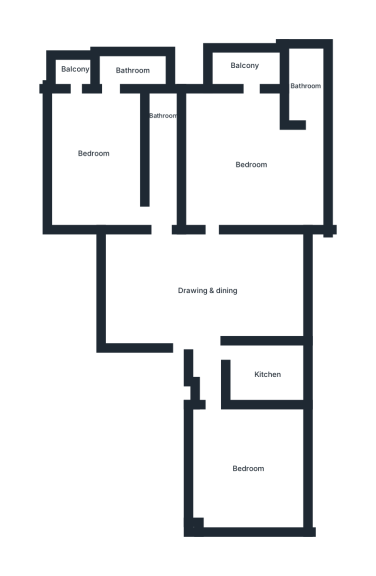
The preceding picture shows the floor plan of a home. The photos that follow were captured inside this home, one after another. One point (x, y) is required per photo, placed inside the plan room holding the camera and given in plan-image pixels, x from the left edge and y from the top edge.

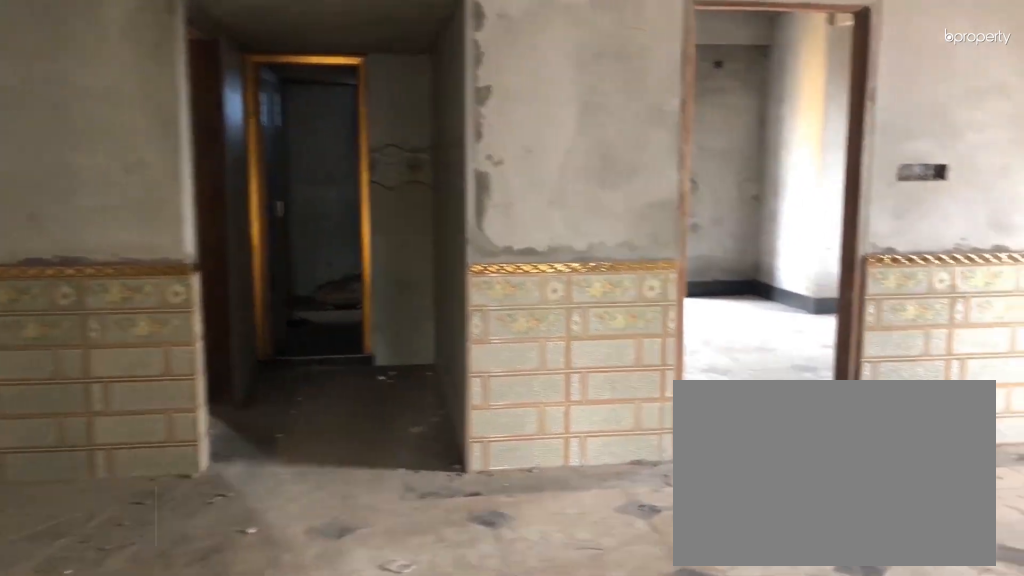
(207, 290)
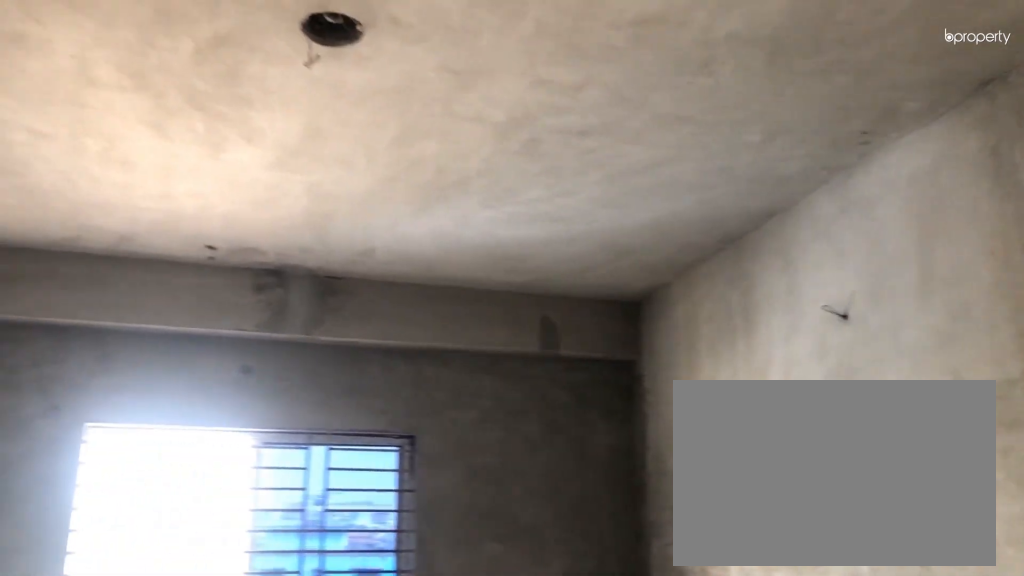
(207, 290)
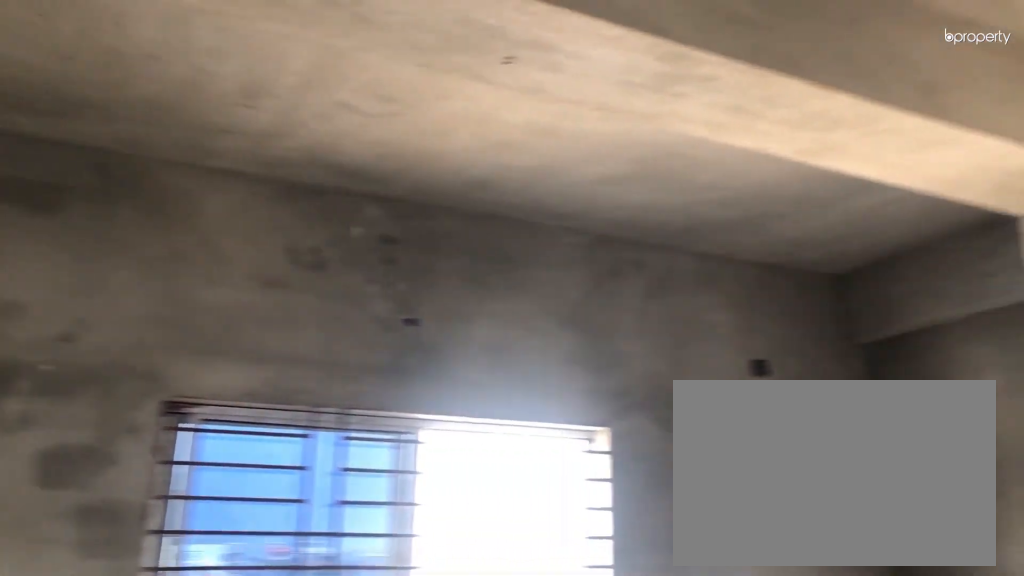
(249, 465)
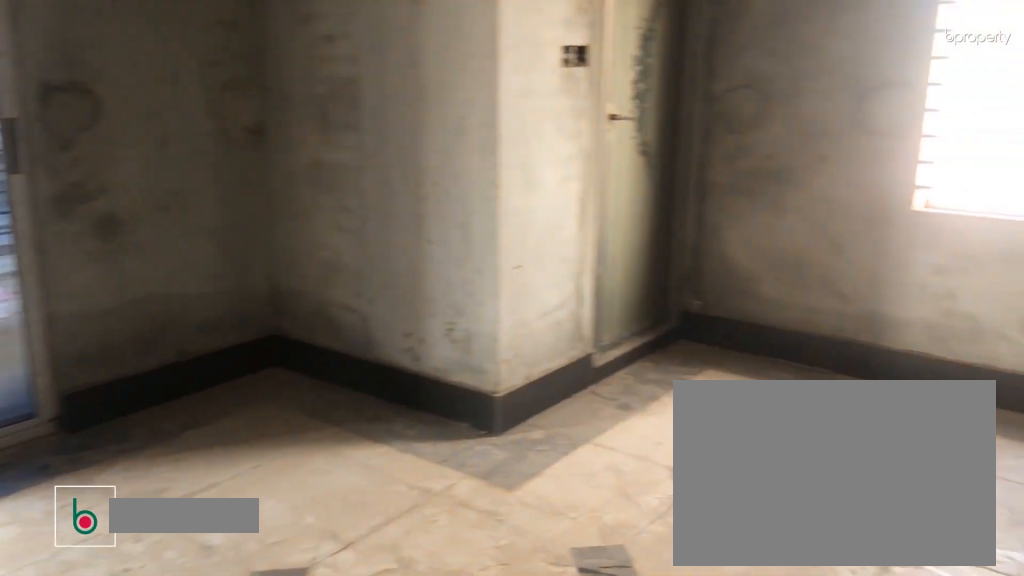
(253, 161)
